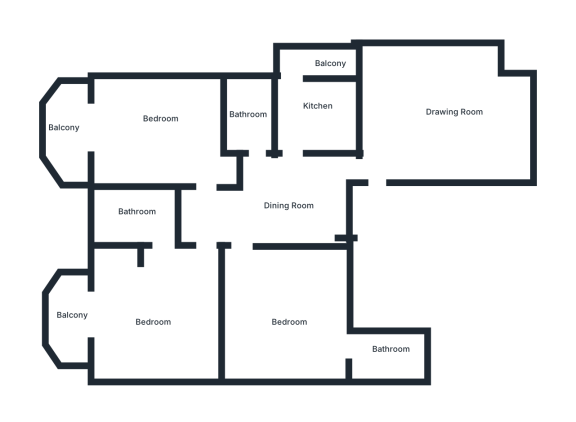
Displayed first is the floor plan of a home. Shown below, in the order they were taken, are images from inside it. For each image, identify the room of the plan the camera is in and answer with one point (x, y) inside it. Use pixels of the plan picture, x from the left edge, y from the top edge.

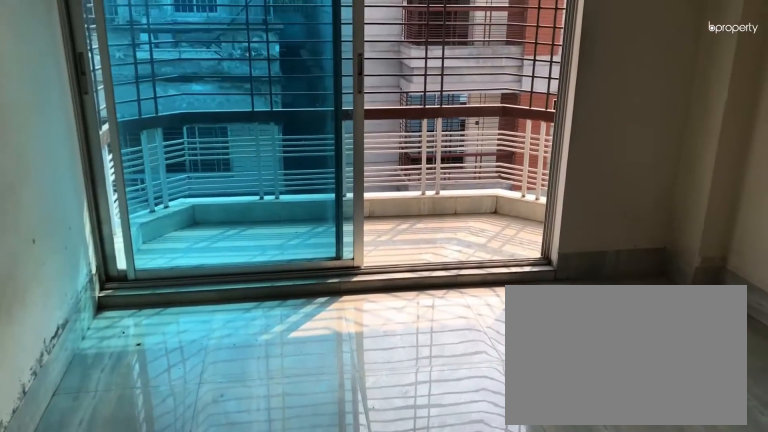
(156, 124)
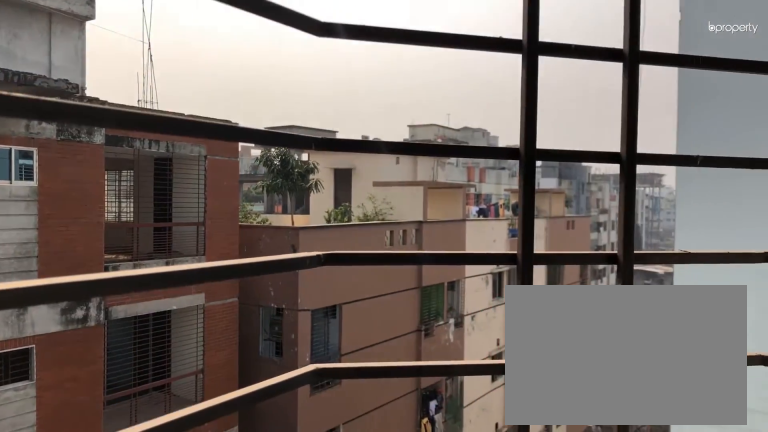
(61, 134)
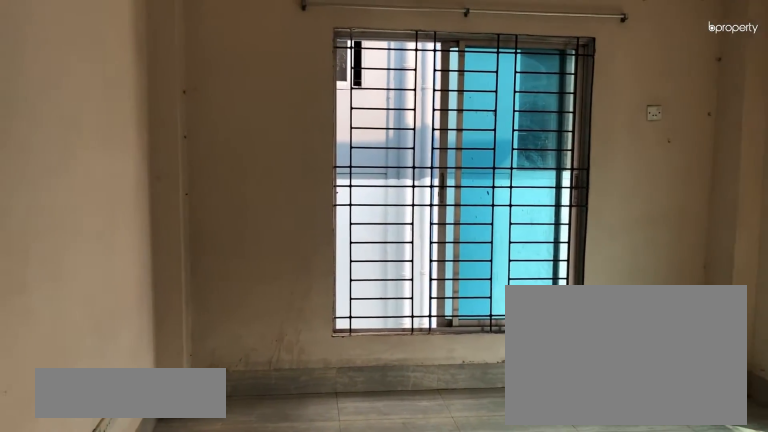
(160, 329)
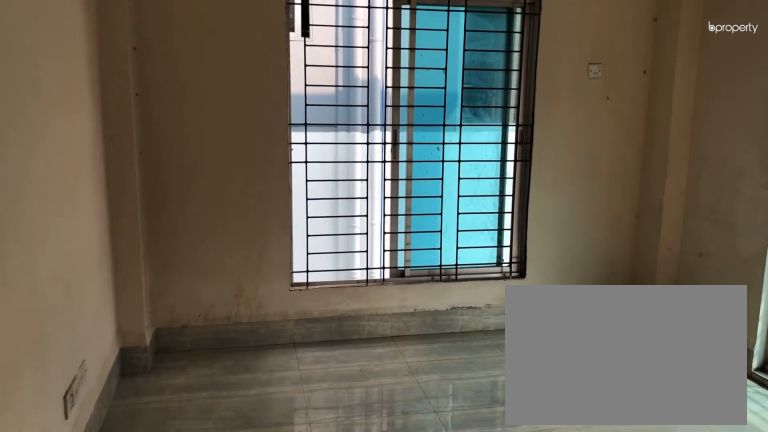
(160, 329)
